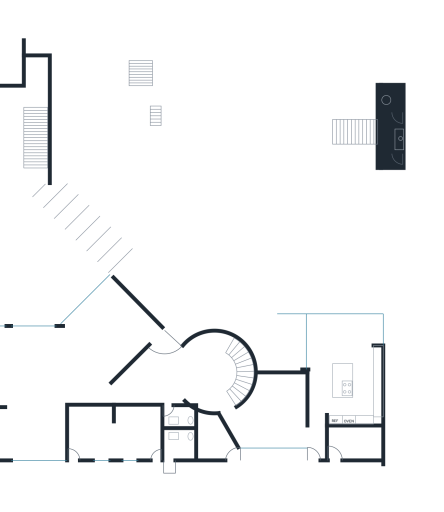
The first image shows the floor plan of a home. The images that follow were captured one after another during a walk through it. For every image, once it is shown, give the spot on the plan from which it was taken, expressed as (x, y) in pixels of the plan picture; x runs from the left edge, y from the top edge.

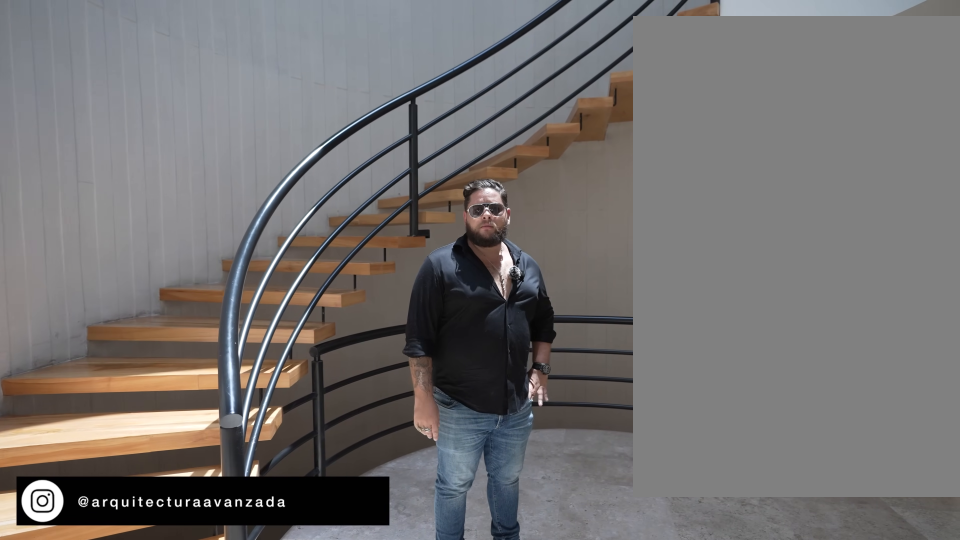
(205, 389)
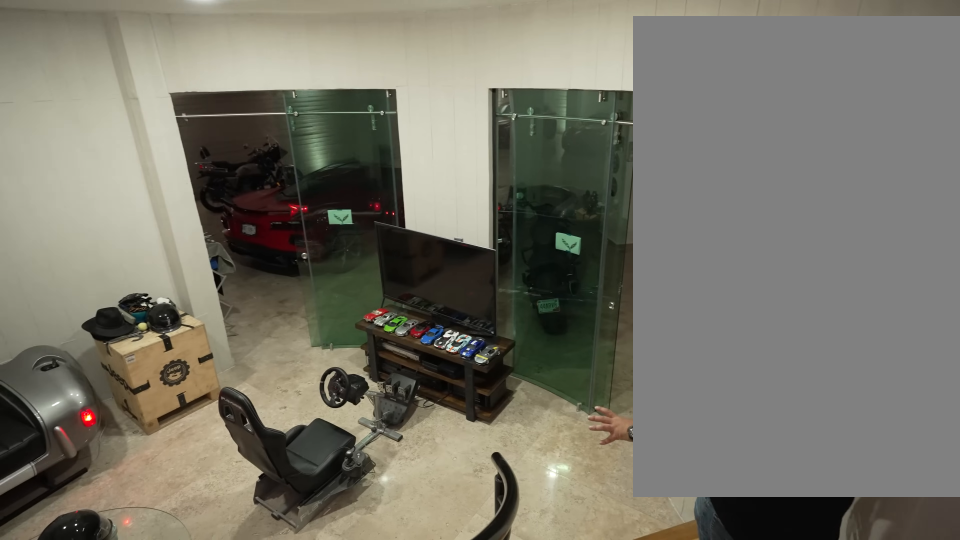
(239, 392)
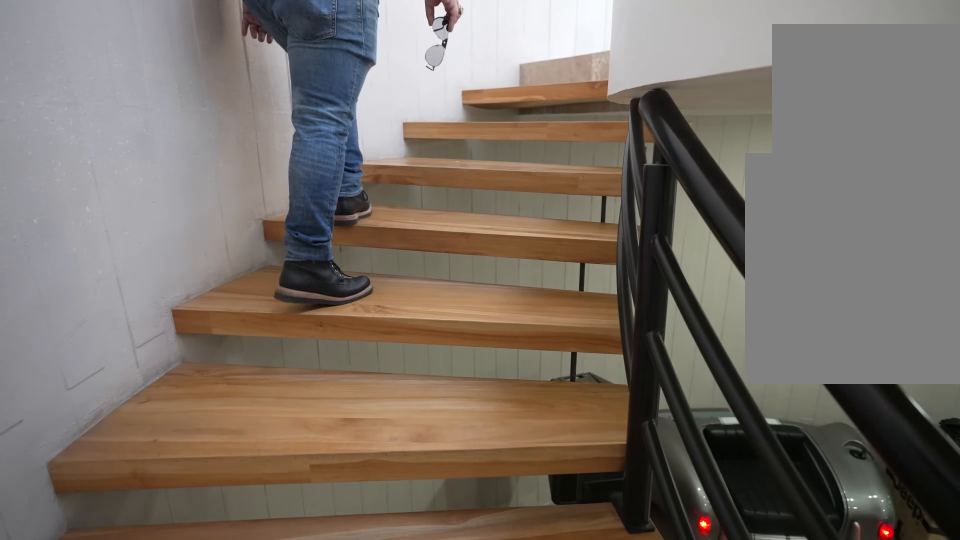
(240, 392)
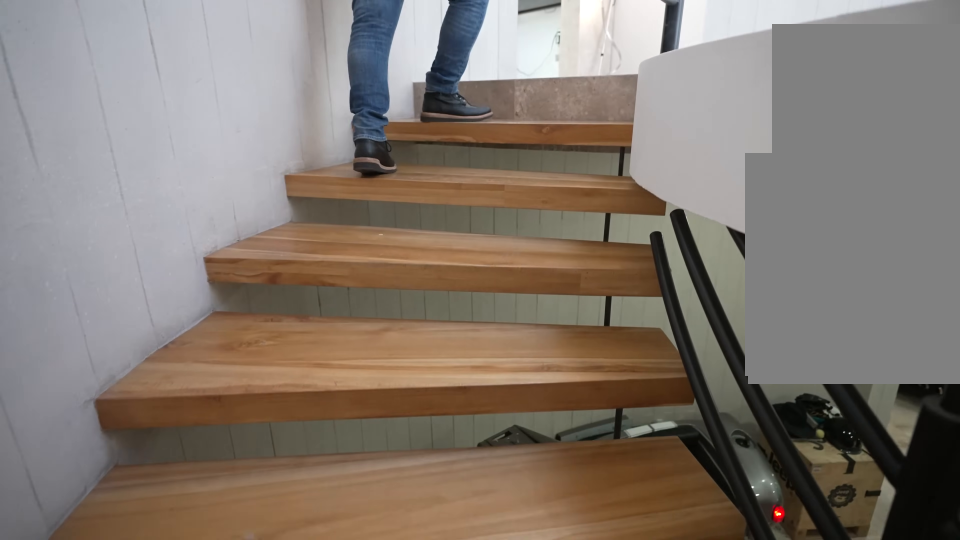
(239, 392)
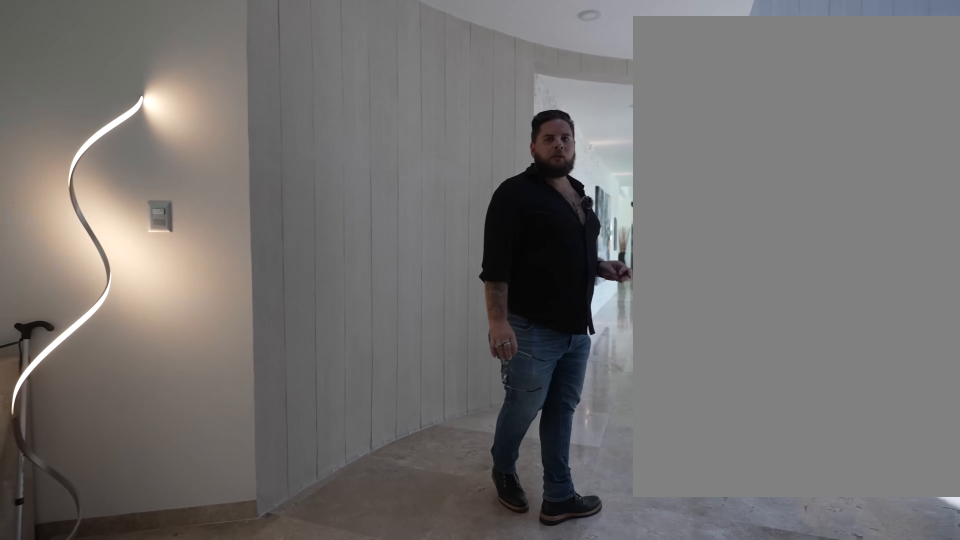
(226, 397)
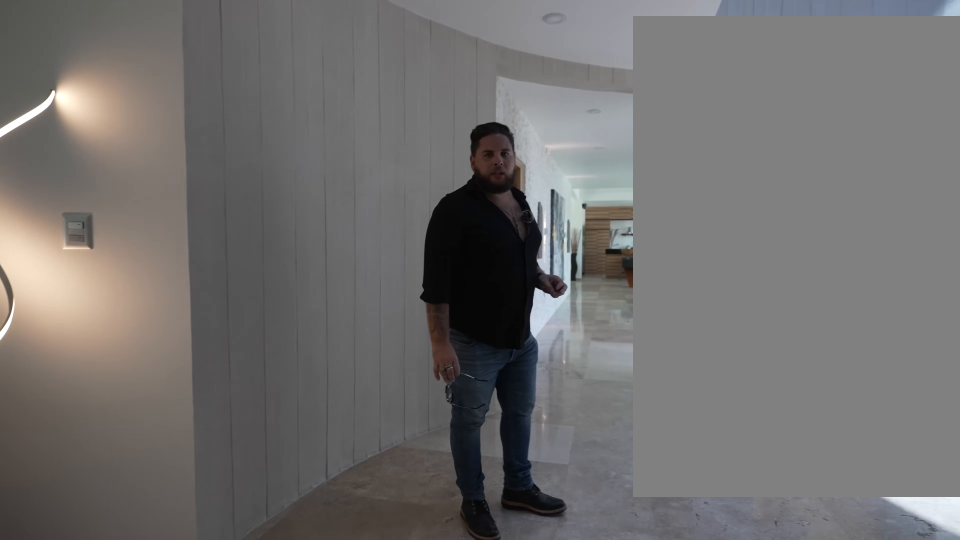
(217, 397)
